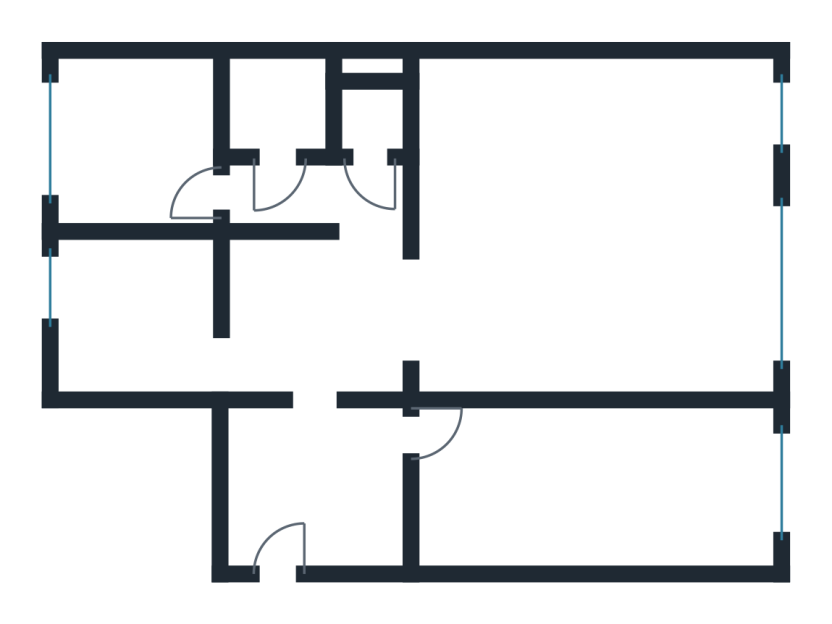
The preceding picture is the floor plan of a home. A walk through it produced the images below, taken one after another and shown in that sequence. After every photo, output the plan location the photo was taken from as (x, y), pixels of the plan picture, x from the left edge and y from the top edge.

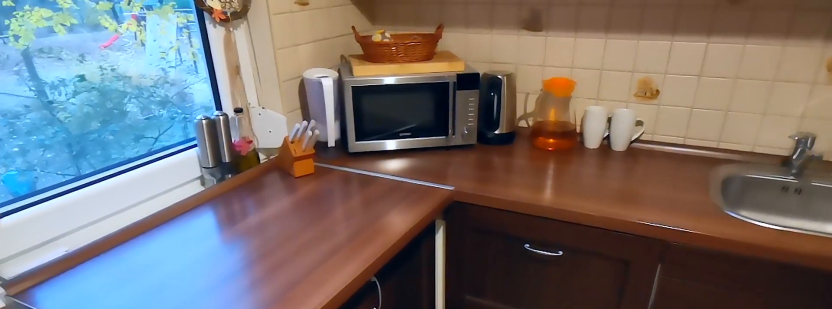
(147, 308)
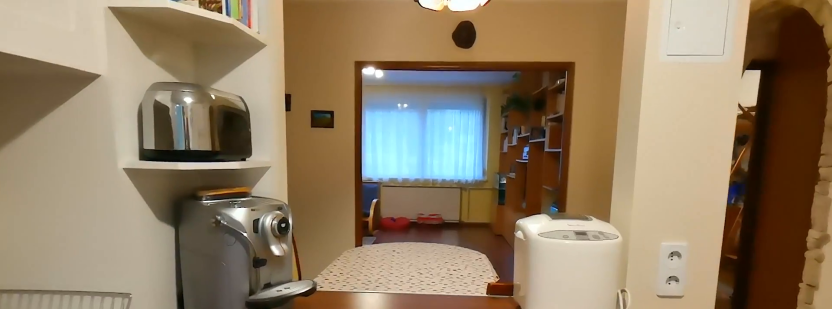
(175, 307)
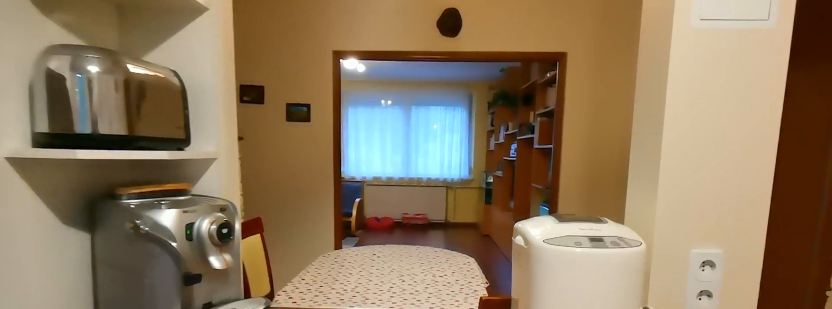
(203, 307)
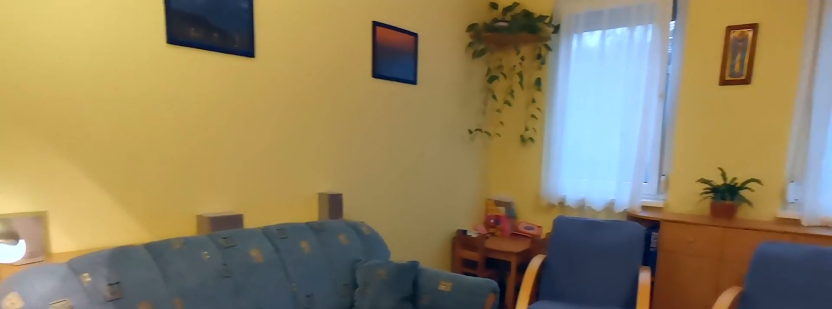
(505, 292)
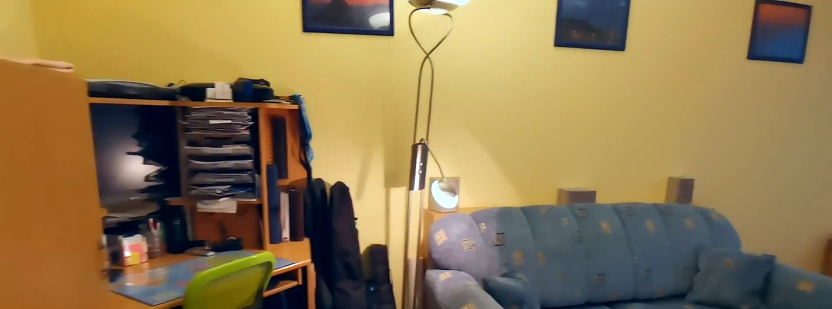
(508, 293)
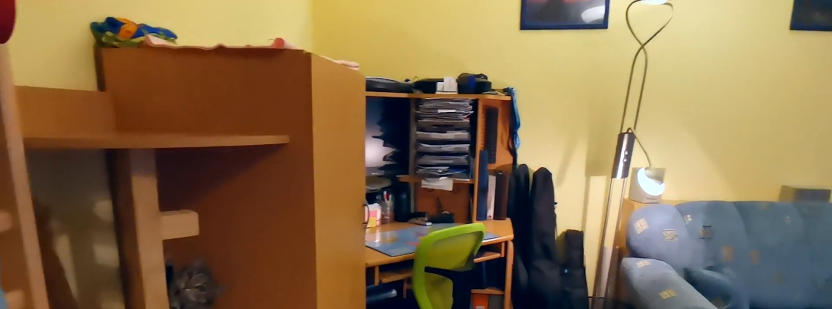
(508, 295)
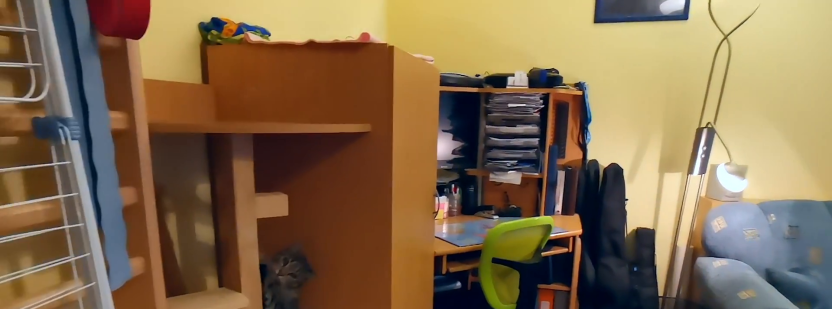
(508, 296)
